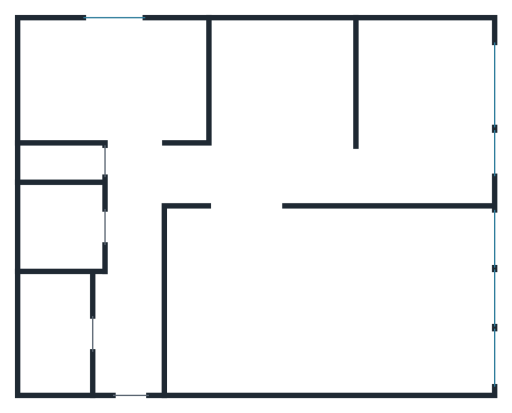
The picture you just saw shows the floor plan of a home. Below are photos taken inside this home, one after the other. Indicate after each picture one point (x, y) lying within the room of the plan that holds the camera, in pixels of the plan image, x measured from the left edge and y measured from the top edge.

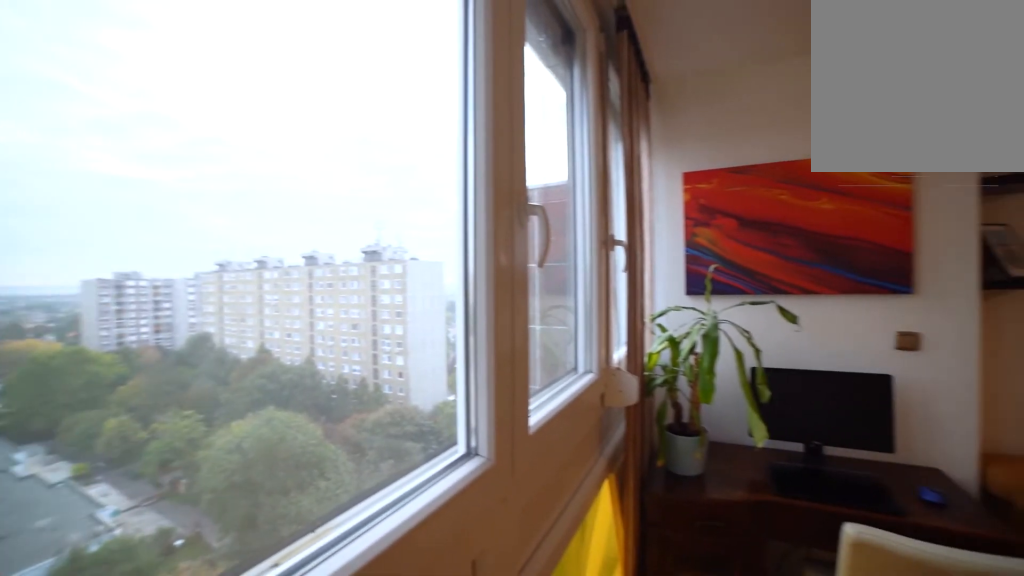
(431, 302)
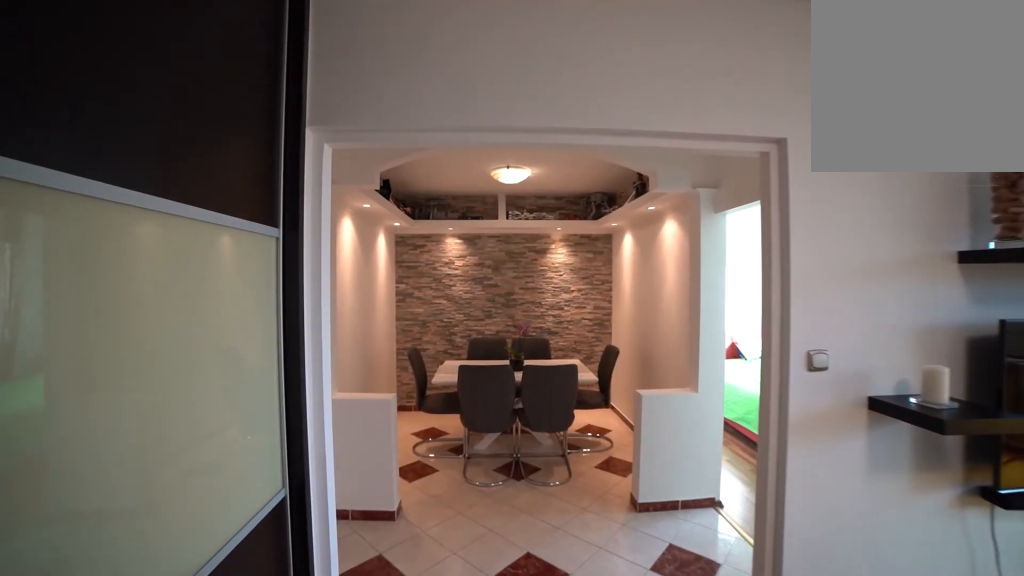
(243, 206)
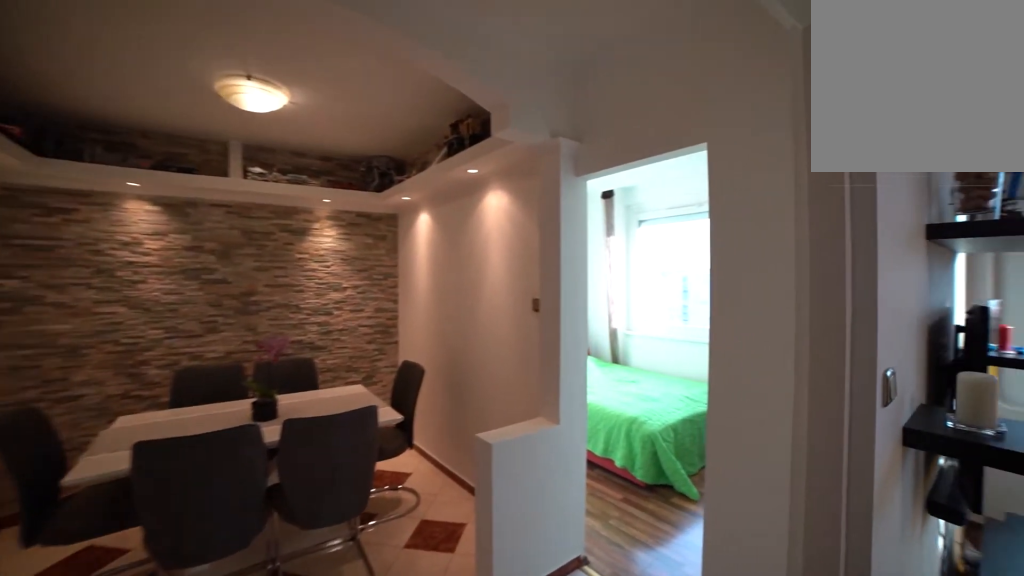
(243, 206)
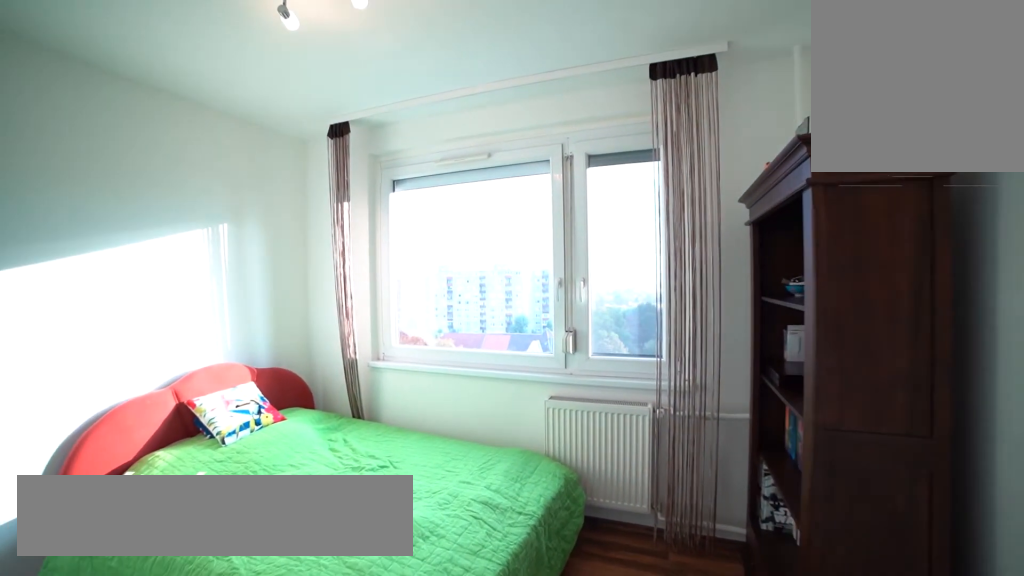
(354, 170)
